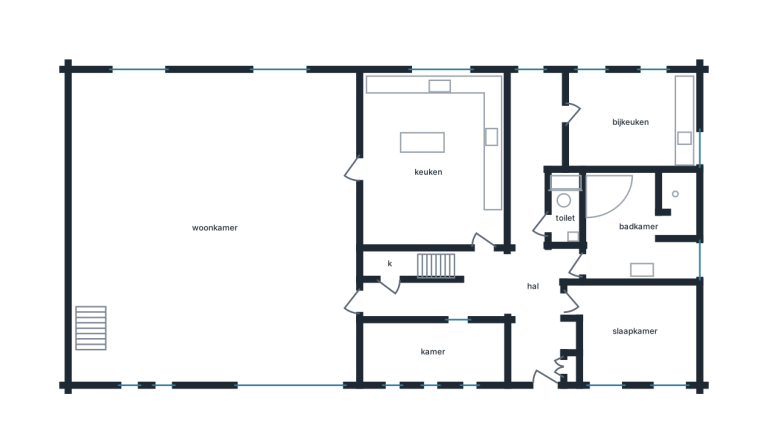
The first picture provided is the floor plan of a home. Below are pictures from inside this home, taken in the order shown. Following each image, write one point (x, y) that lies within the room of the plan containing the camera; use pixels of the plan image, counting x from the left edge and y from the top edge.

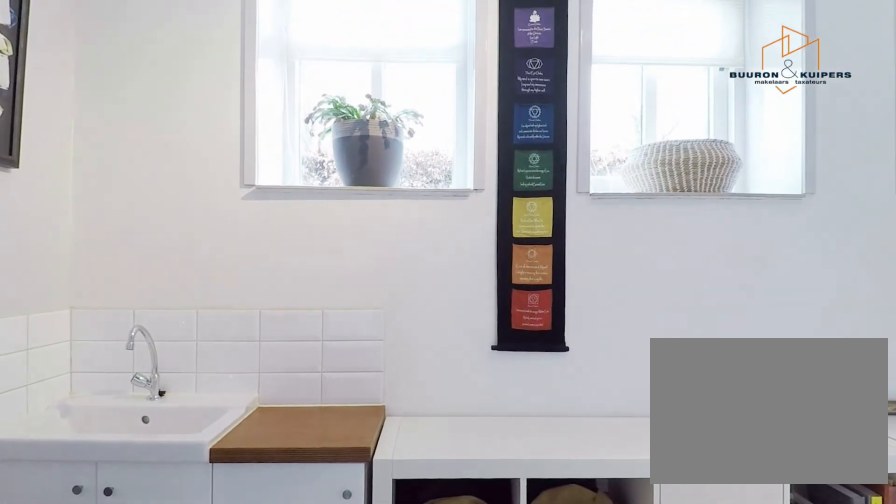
(432, 352)
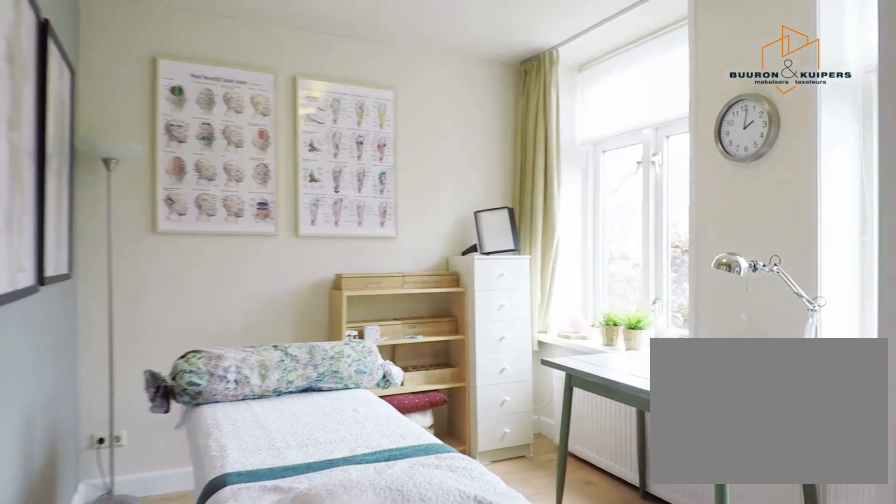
(635, 332)
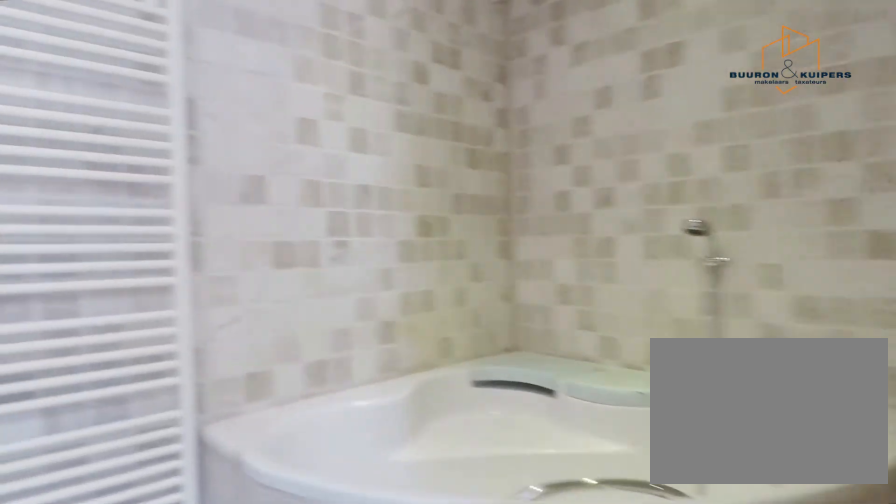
(639, 227)
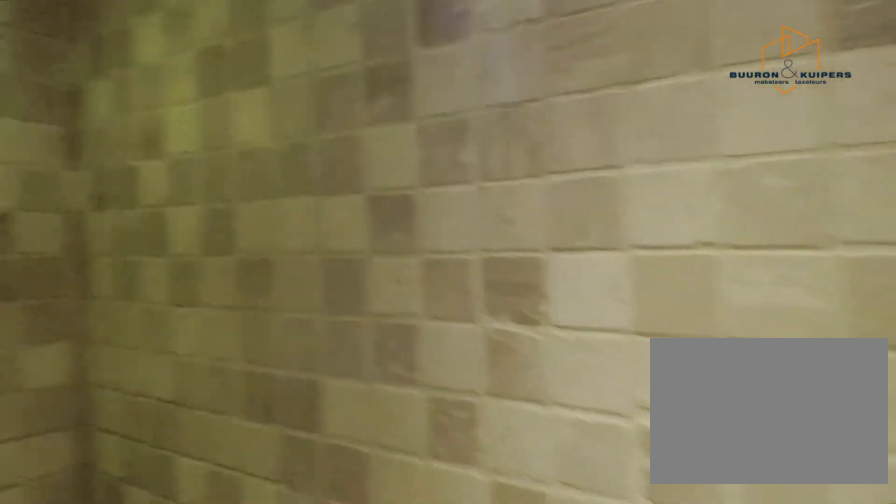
(639, 227)
